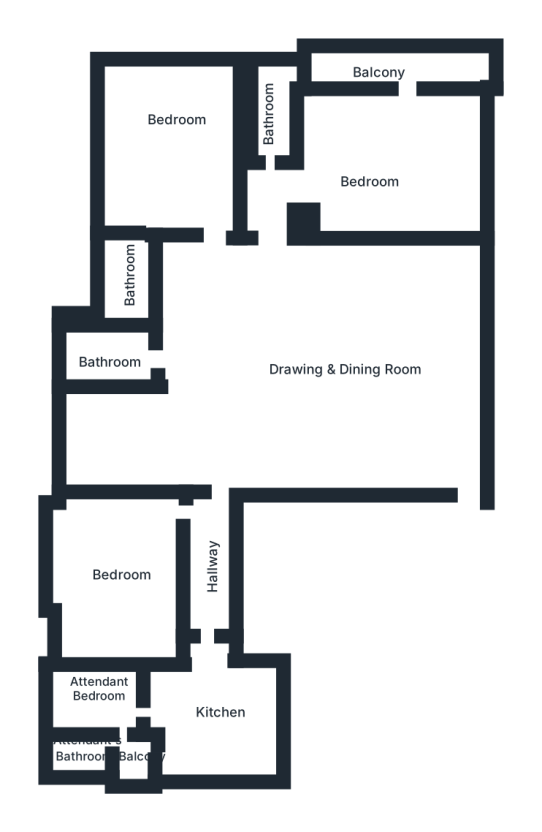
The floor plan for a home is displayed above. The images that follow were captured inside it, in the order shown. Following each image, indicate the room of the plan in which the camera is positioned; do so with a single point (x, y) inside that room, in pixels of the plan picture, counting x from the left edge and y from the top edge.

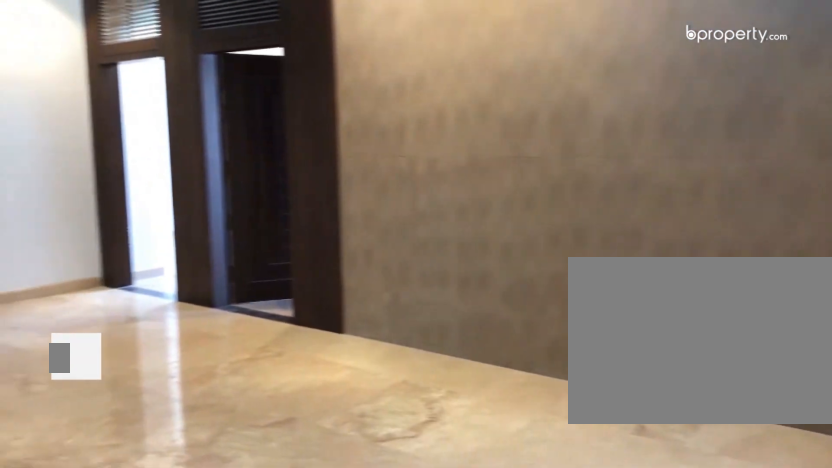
(406, 402)
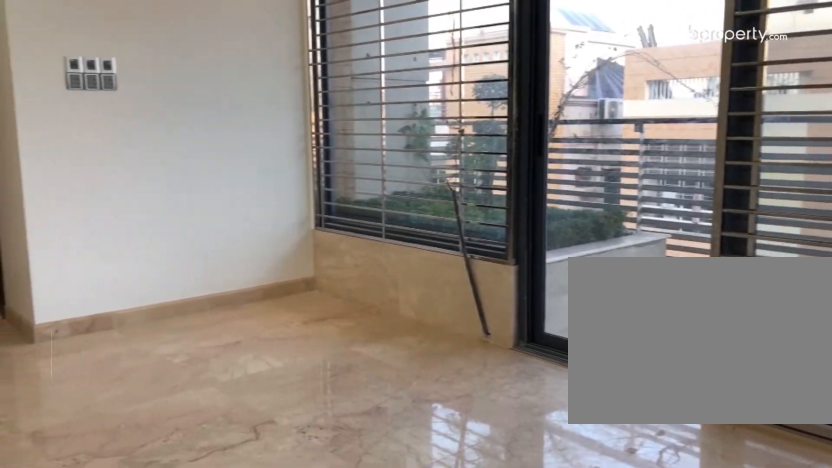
(390, 159)
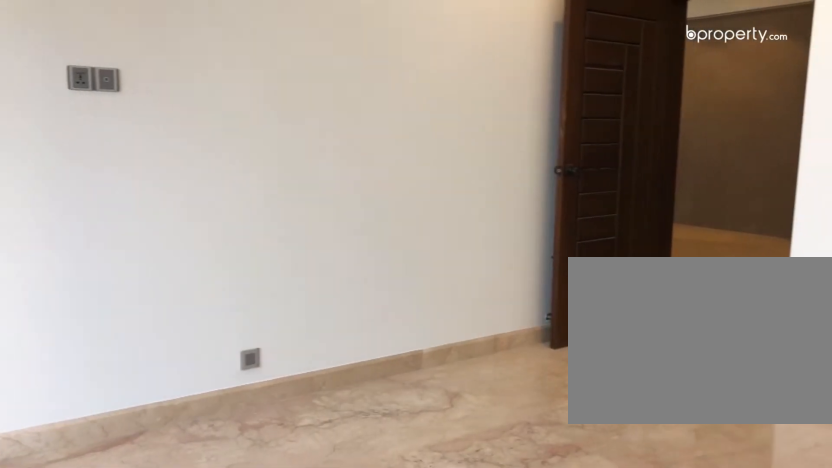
(170, 152)
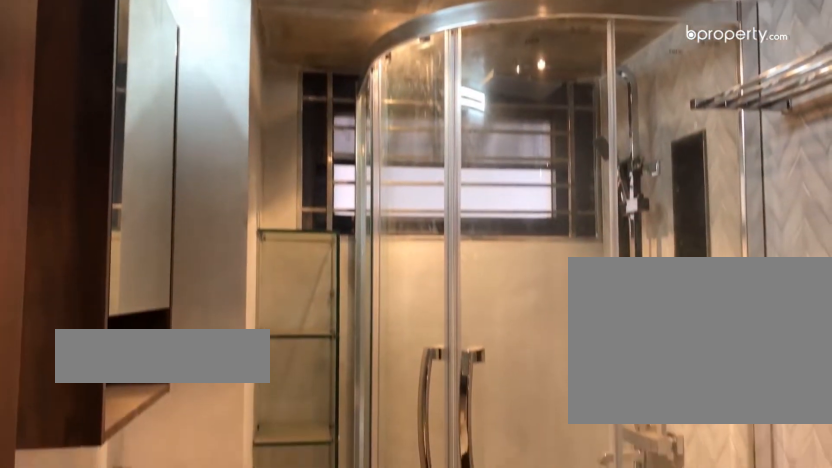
(114, 351)
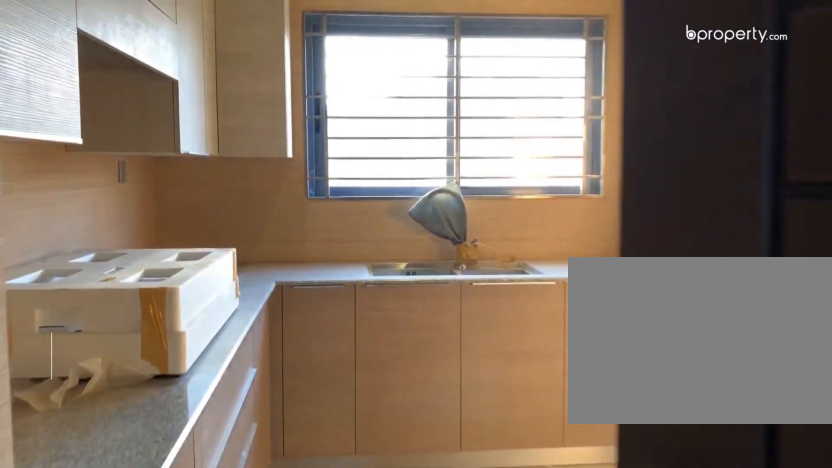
(211, 663)
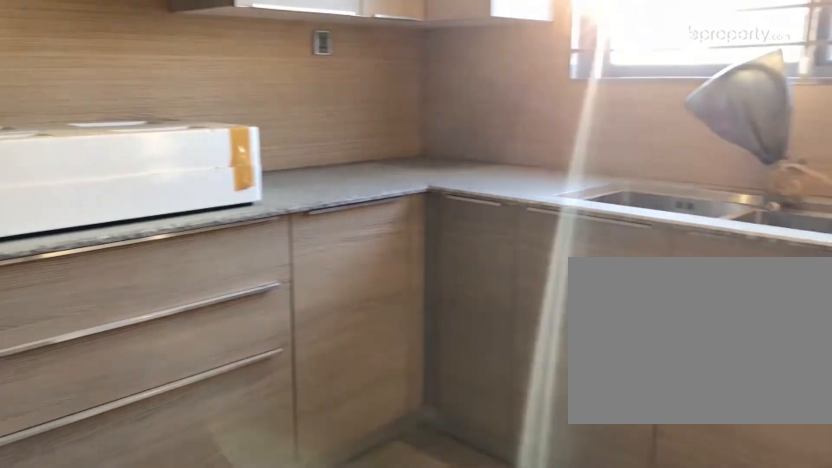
(211, 710)
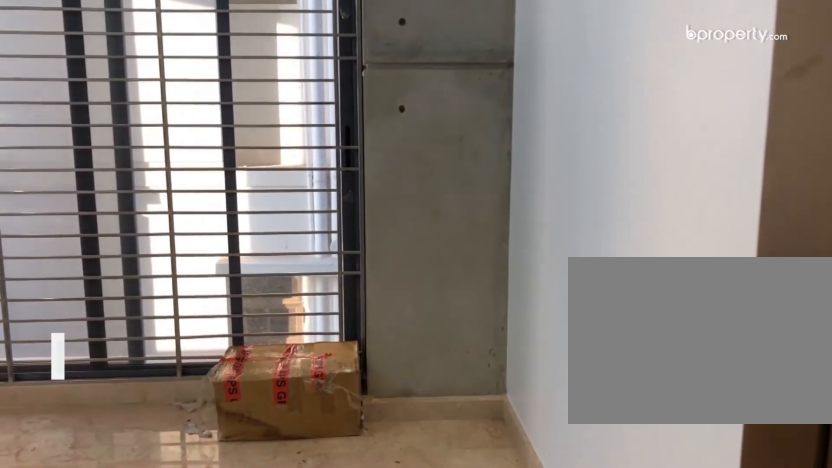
(116, 577)
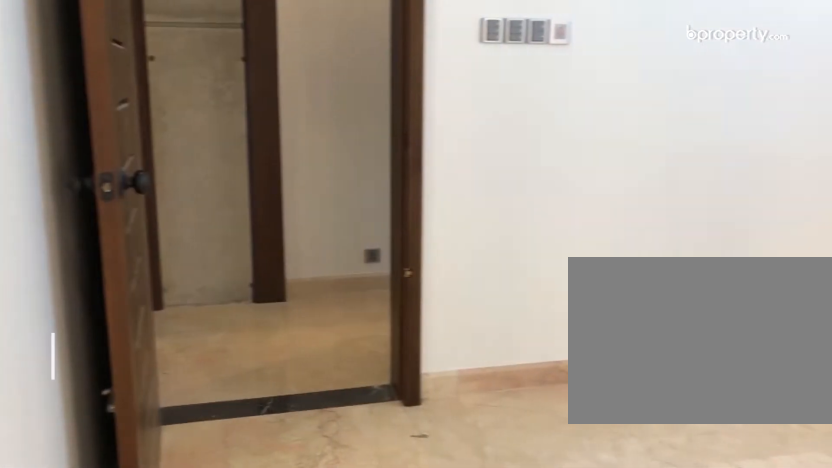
(115, 578)
